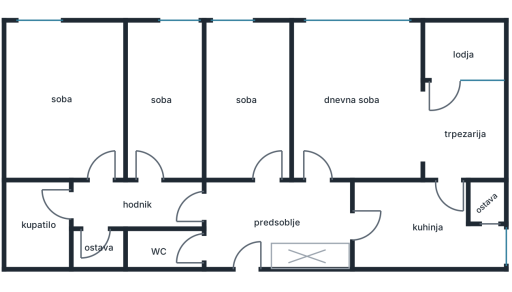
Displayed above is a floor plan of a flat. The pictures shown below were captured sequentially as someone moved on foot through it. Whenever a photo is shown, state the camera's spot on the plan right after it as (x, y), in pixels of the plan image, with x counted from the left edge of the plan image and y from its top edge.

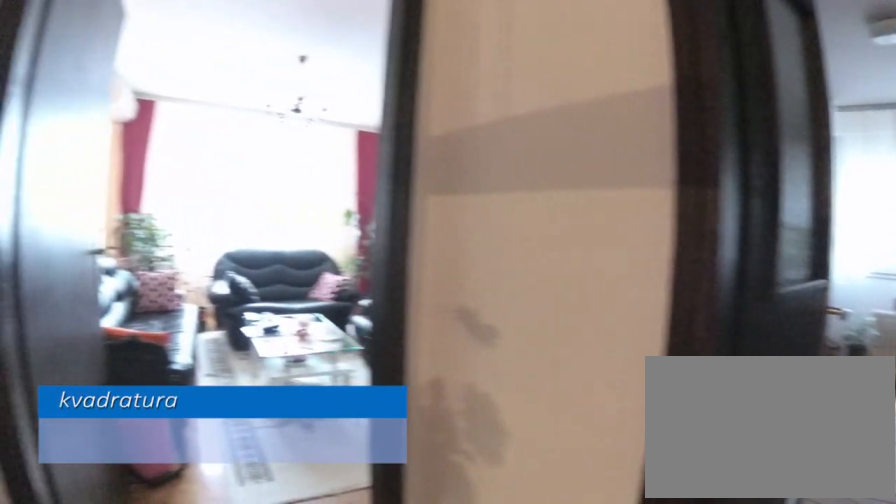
(333, 250)
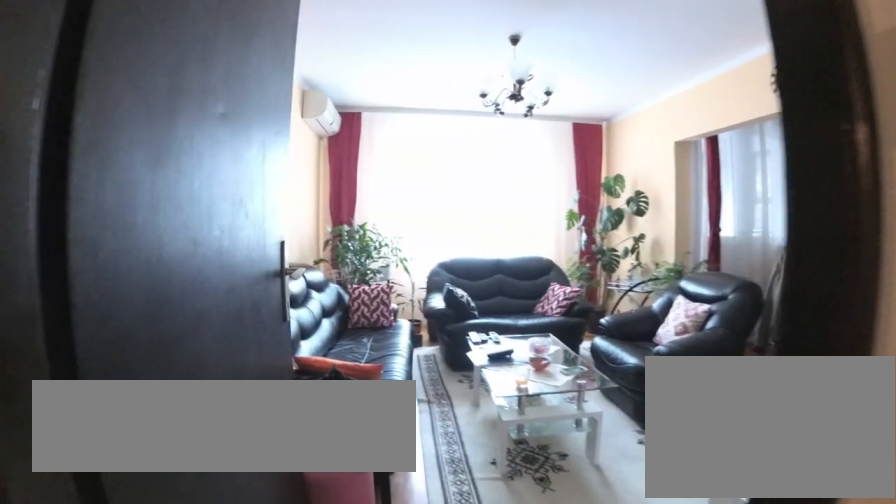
(325, 224)
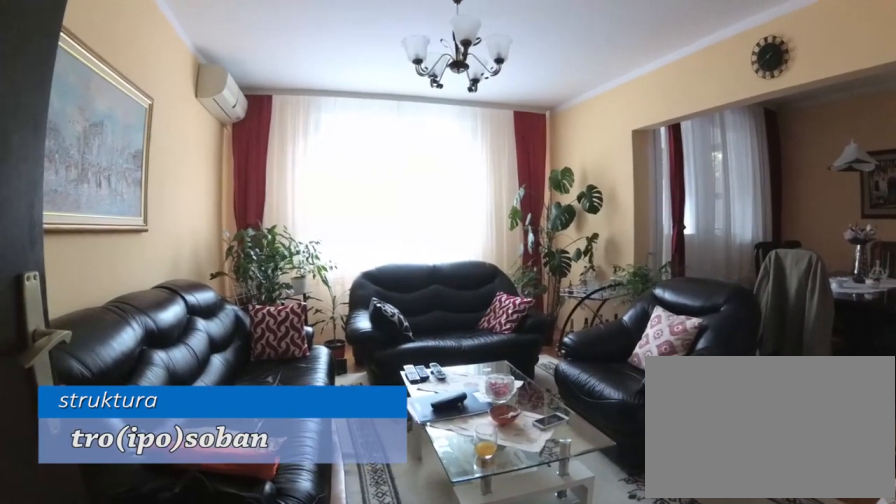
(324, 186)
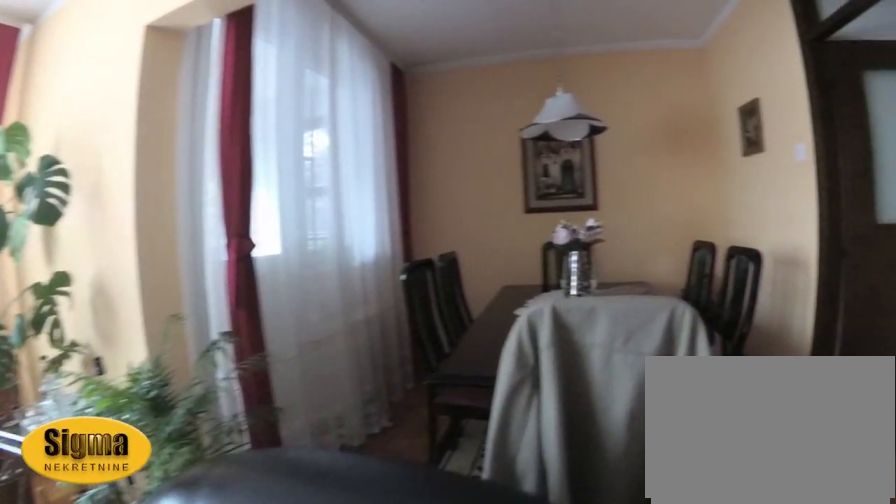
(332, 100)
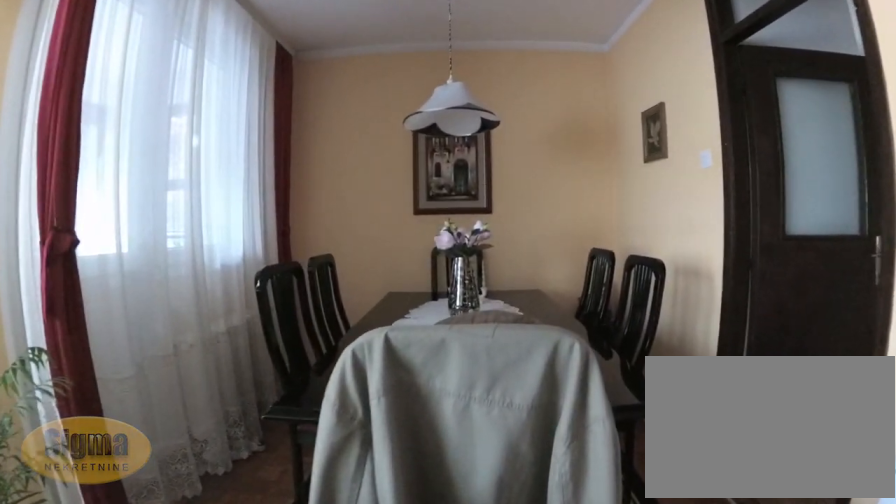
(350, 103)
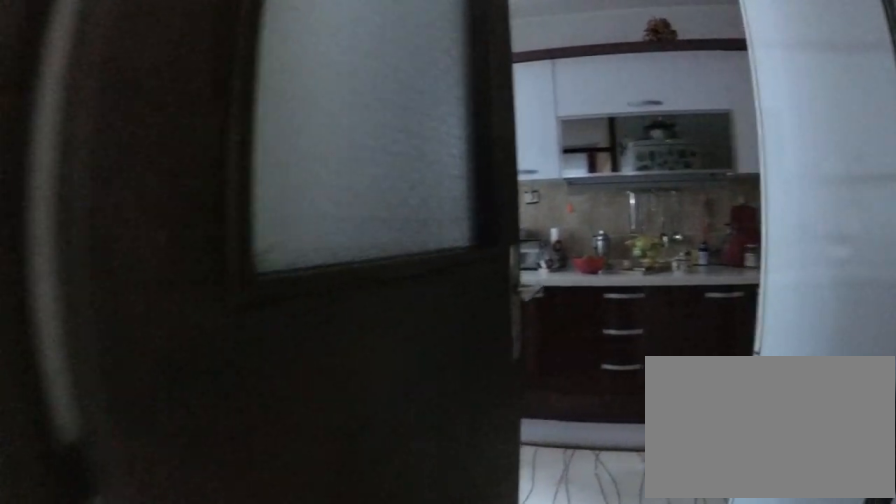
(435, 139)
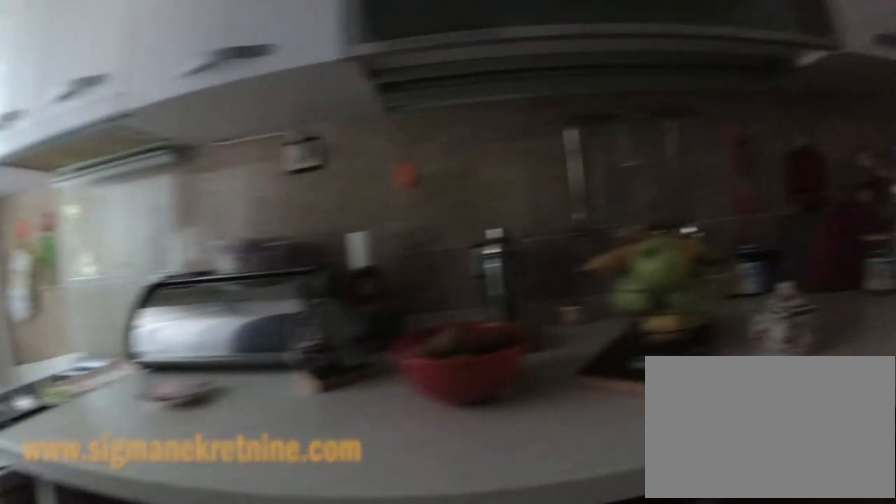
(440, 211)
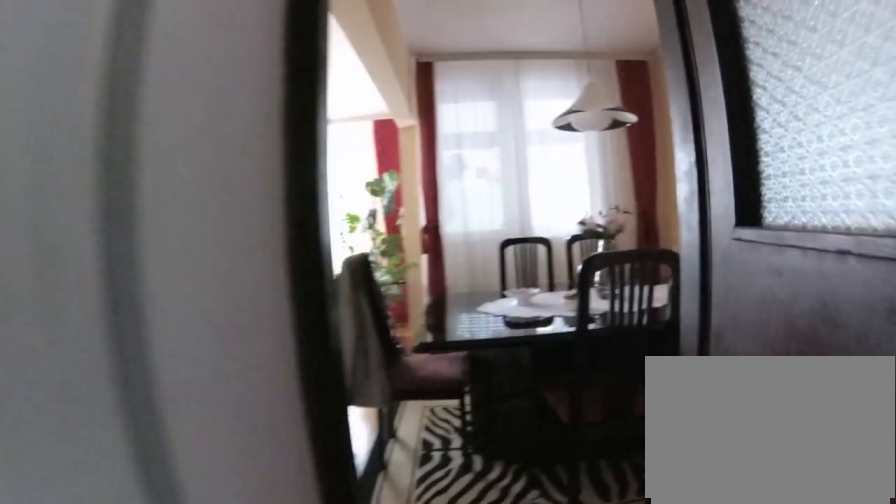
(443, 231)
